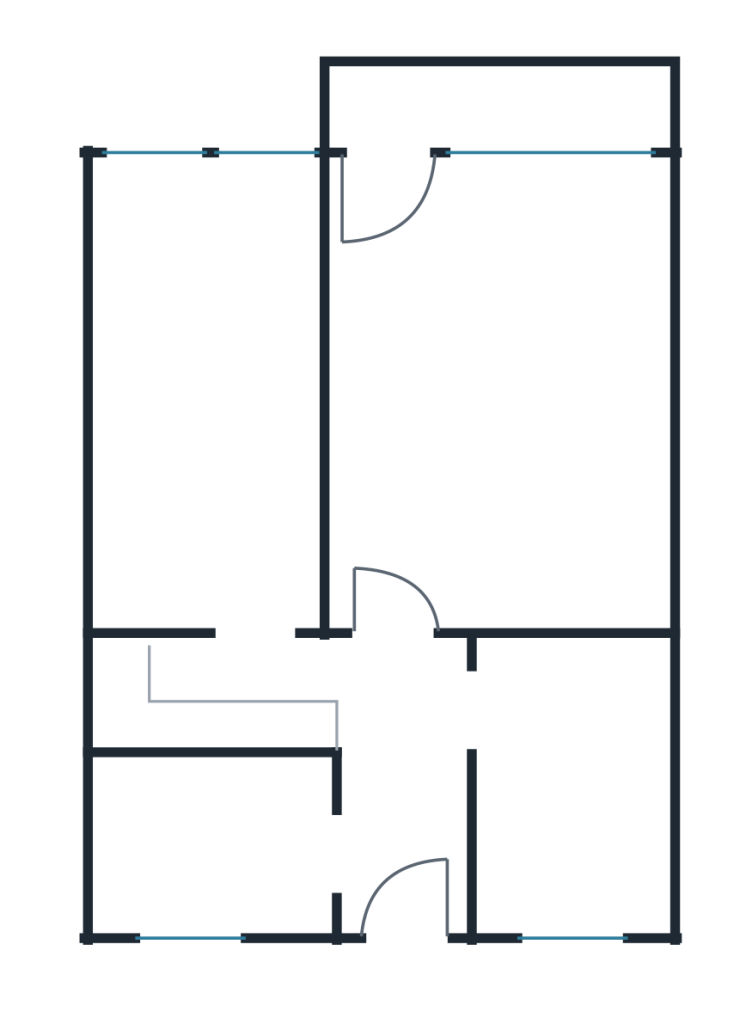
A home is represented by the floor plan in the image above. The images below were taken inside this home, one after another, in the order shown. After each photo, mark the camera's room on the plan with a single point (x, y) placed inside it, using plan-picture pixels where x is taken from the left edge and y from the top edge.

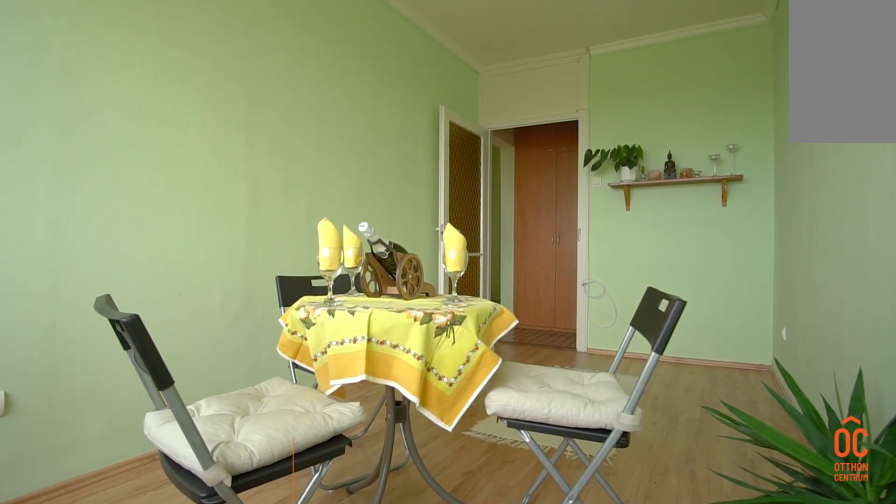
(217, 386)
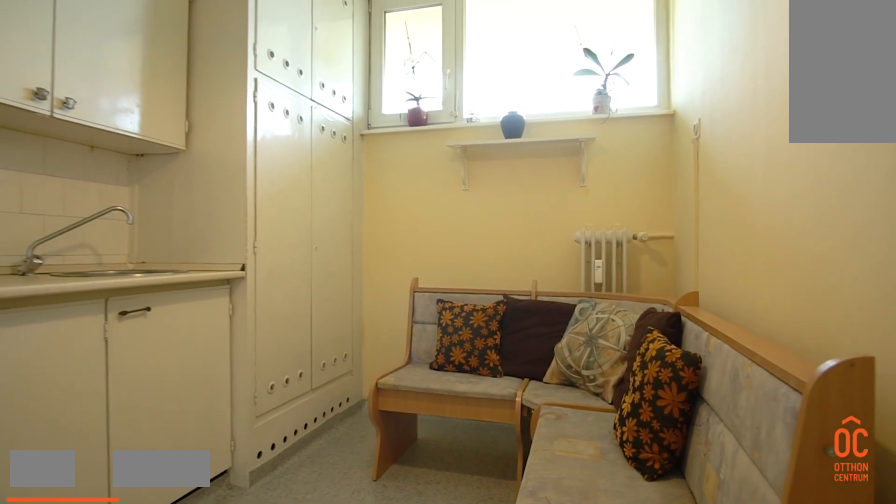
(579, 796)
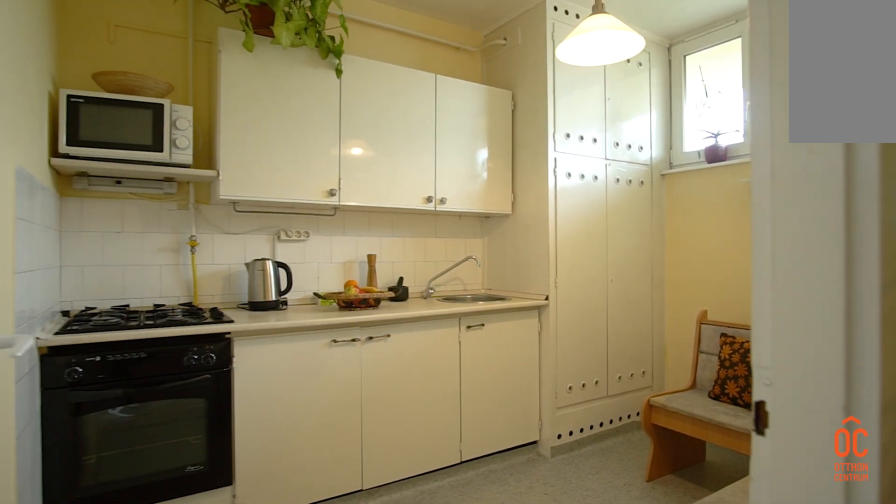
(578, 796)
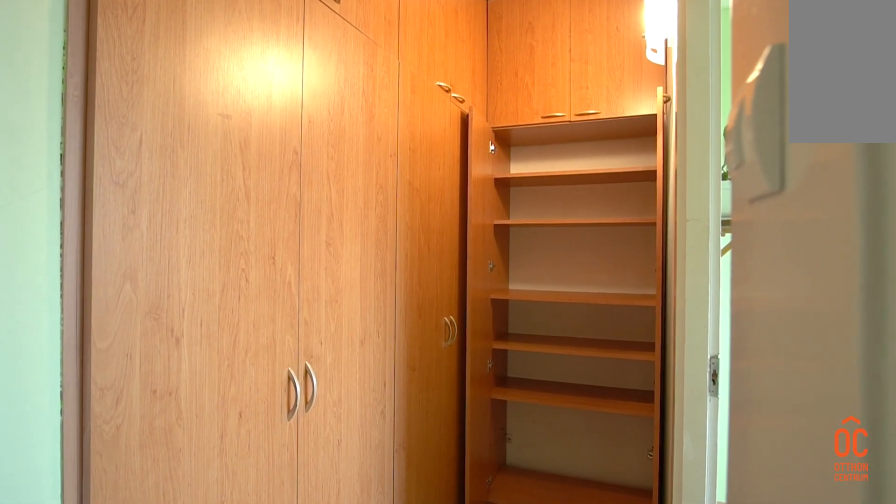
(208, 694)
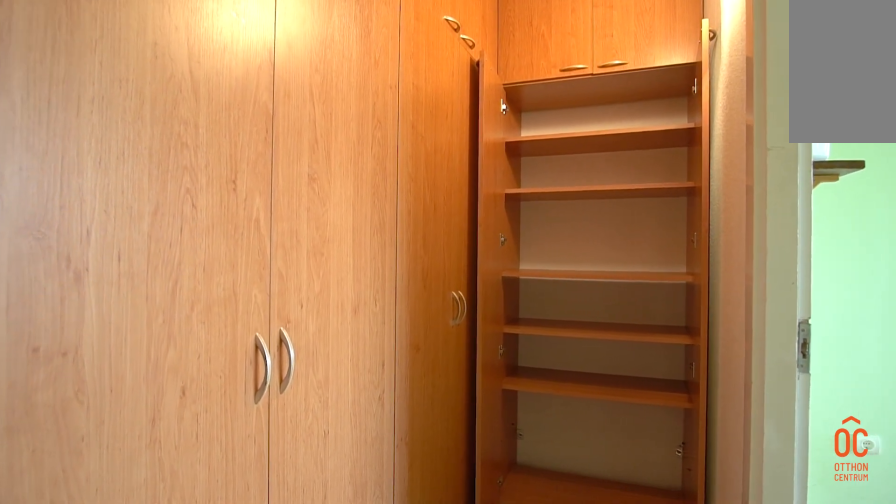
(207, 692)
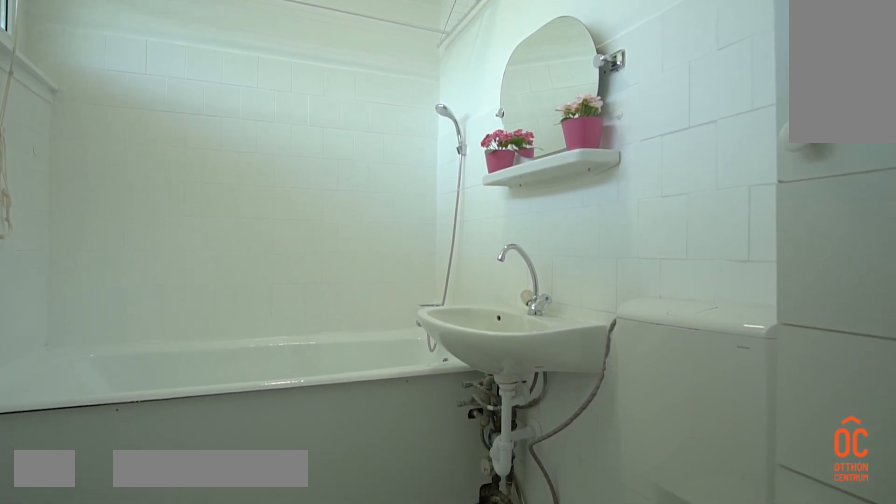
(214, 841)
